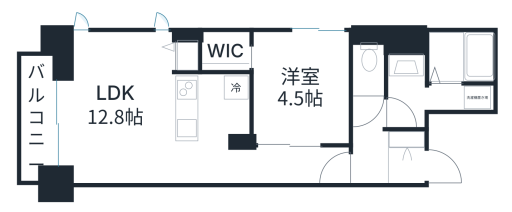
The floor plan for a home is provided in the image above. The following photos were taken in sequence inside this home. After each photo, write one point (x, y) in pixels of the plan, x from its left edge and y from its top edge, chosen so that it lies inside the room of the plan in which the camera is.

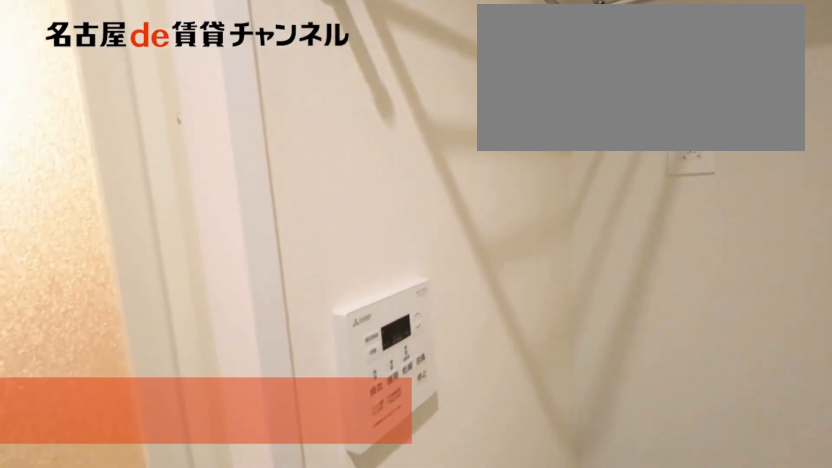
(436, 98)
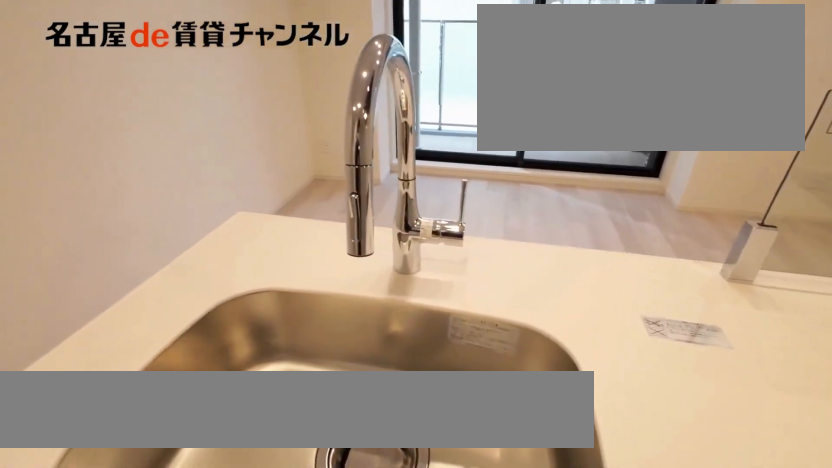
(213, 109)
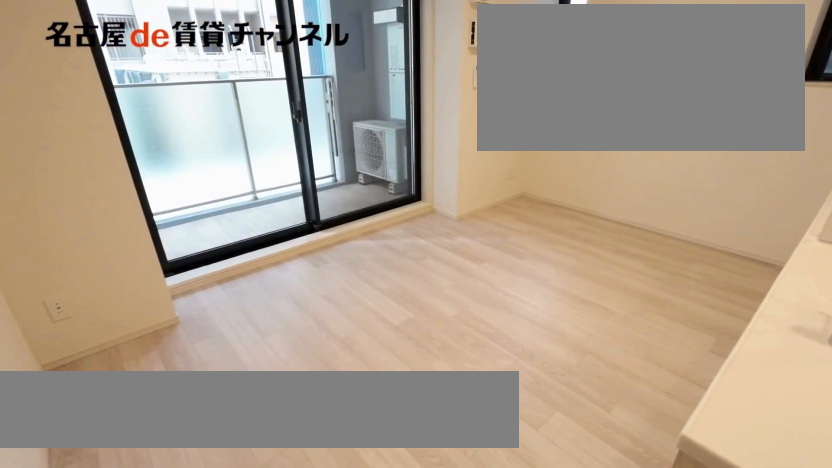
(115, 107)
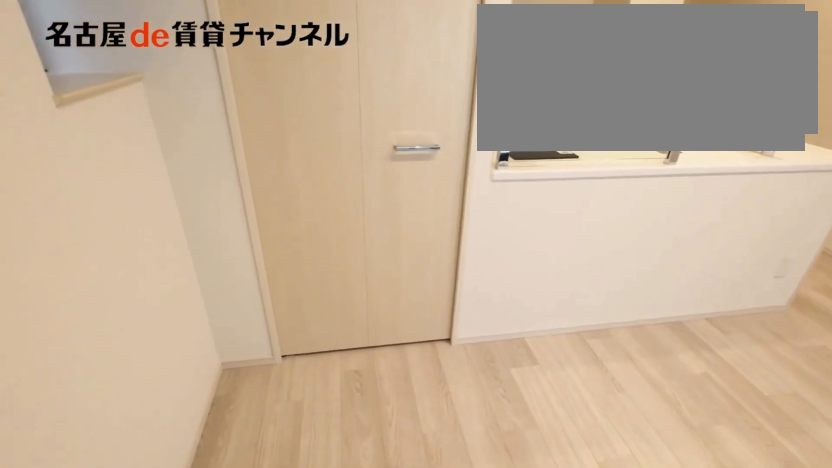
(115, 107)
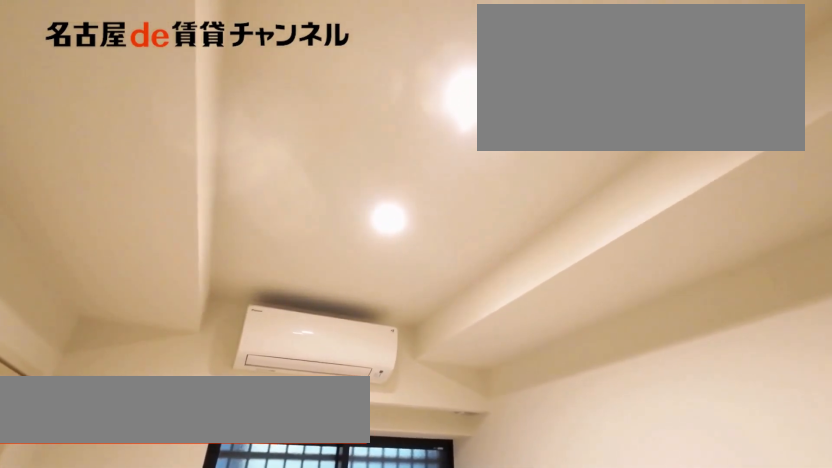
(301, 88)
